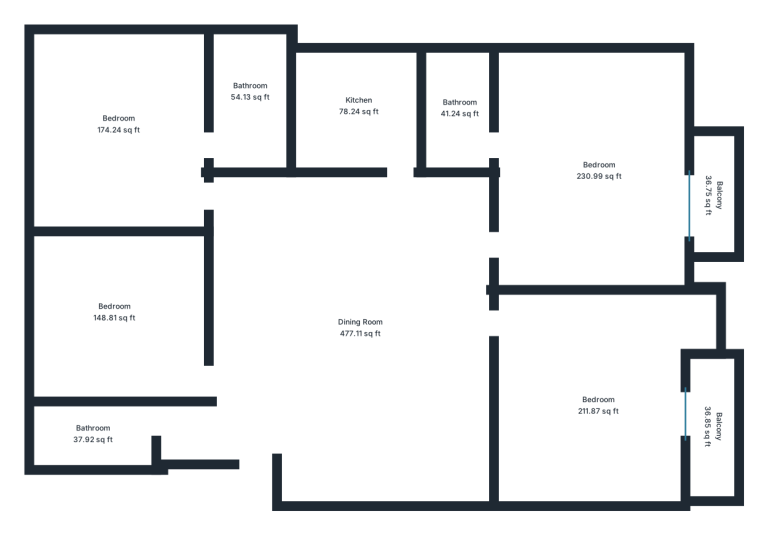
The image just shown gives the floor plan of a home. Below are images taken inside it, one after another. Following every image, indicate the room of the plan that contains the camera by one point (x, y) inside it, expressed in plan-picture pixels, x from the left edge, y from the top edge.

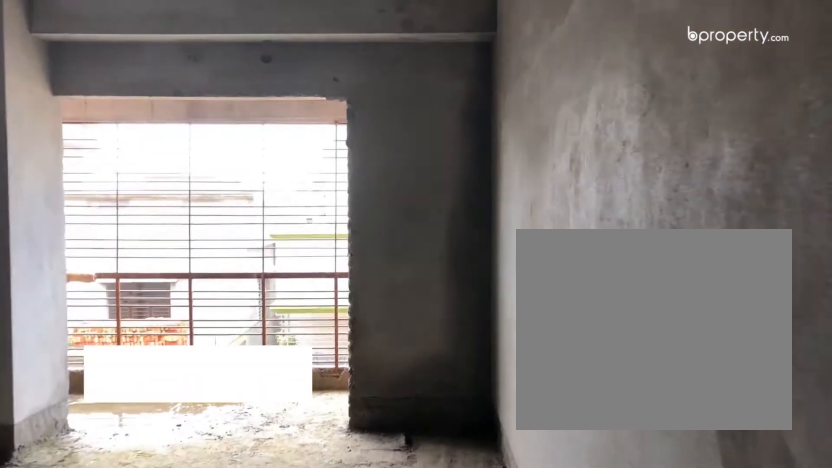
(596, 173)
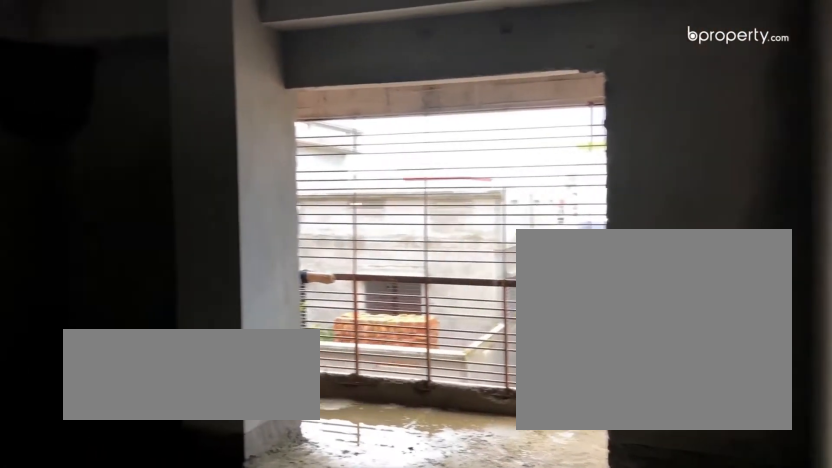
(596, 173)
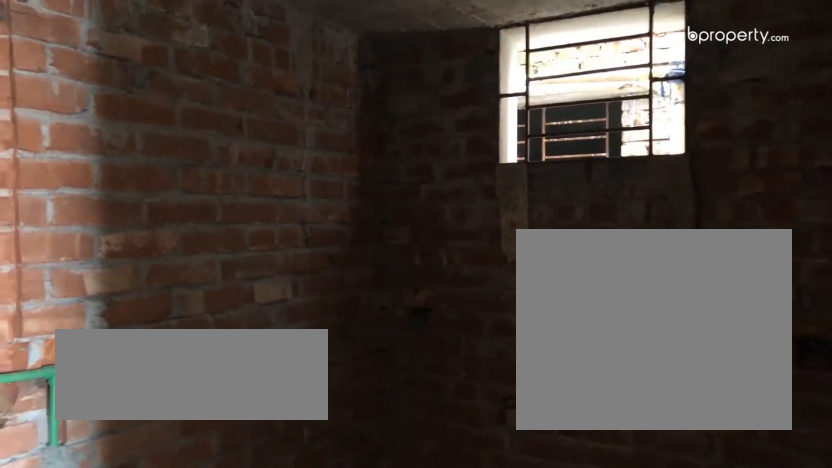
(462, 109)
